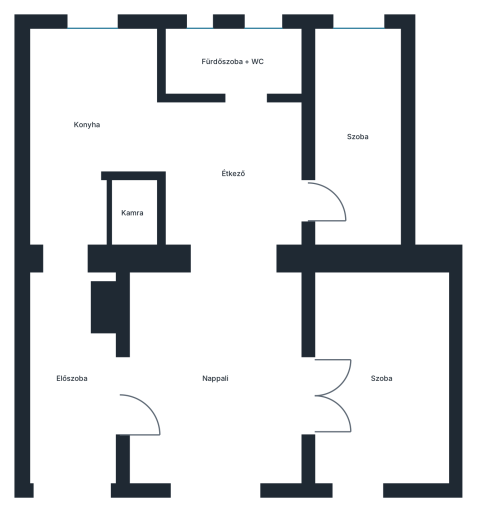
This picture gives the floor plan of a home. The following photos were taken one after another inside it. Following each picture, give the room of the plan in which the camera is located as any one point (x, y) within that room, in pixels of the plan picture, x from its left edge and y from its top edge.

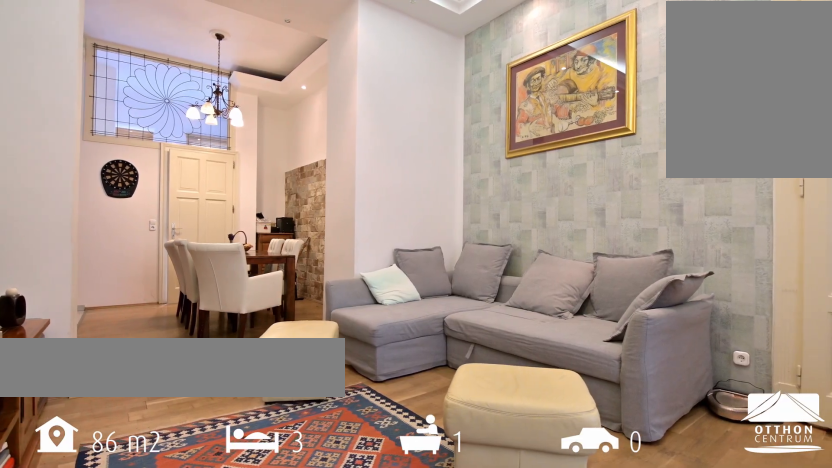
(220, 377)
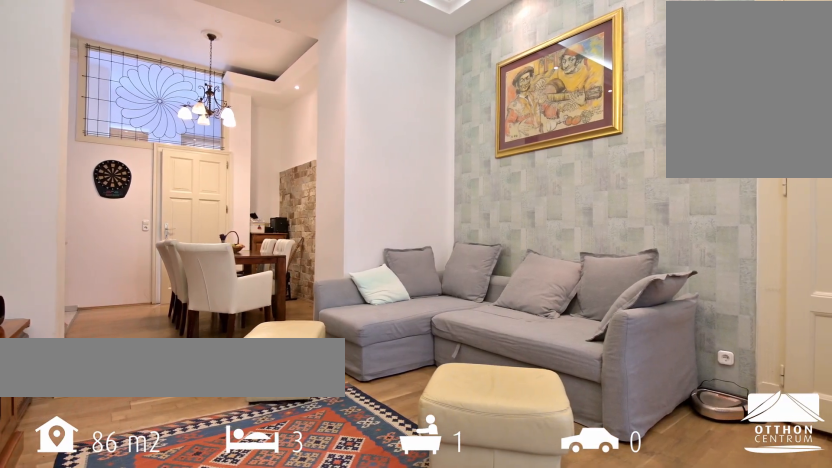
(220, 377)
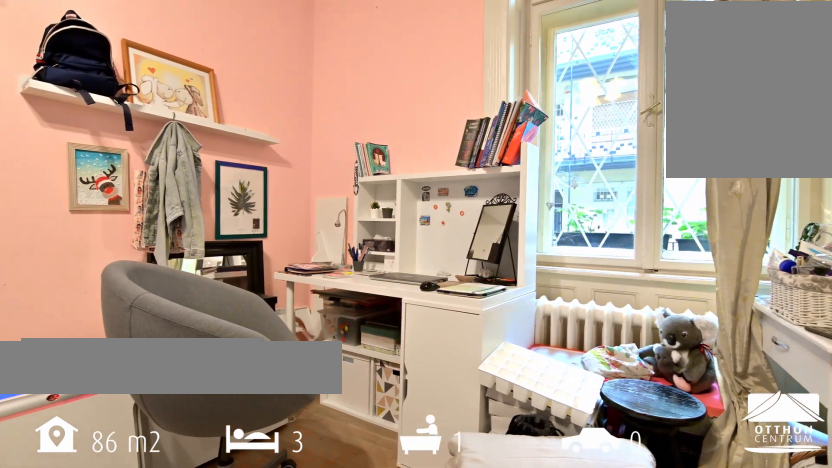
(370, 377)
